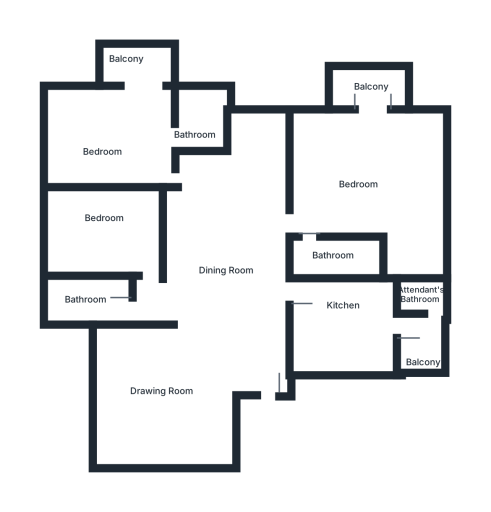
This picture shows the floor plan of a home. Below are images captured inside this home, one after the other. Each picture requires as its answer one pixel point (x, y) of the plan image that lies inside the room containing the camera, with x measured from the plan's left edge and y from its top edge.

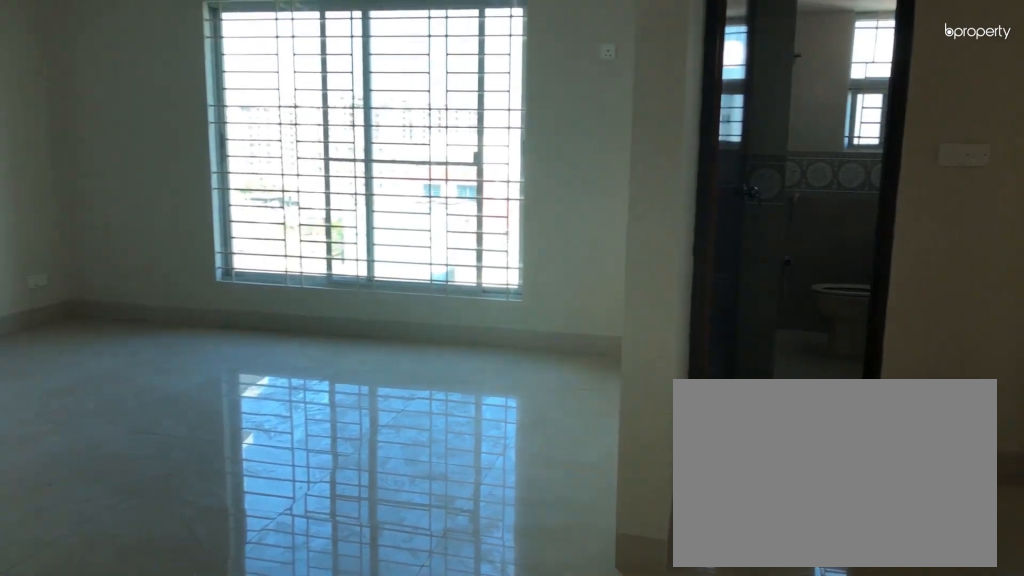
(215, 337)
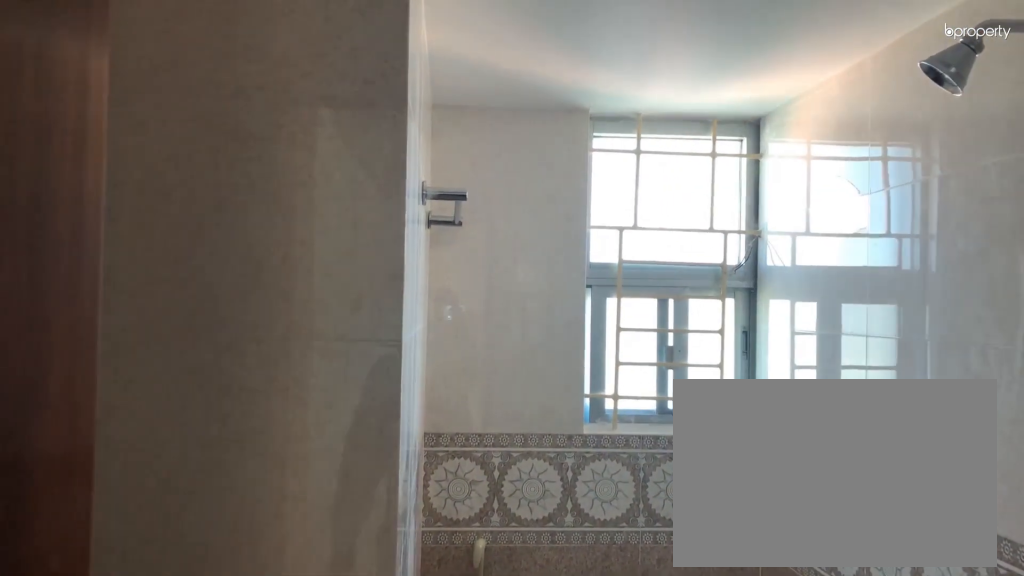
(108, 298)
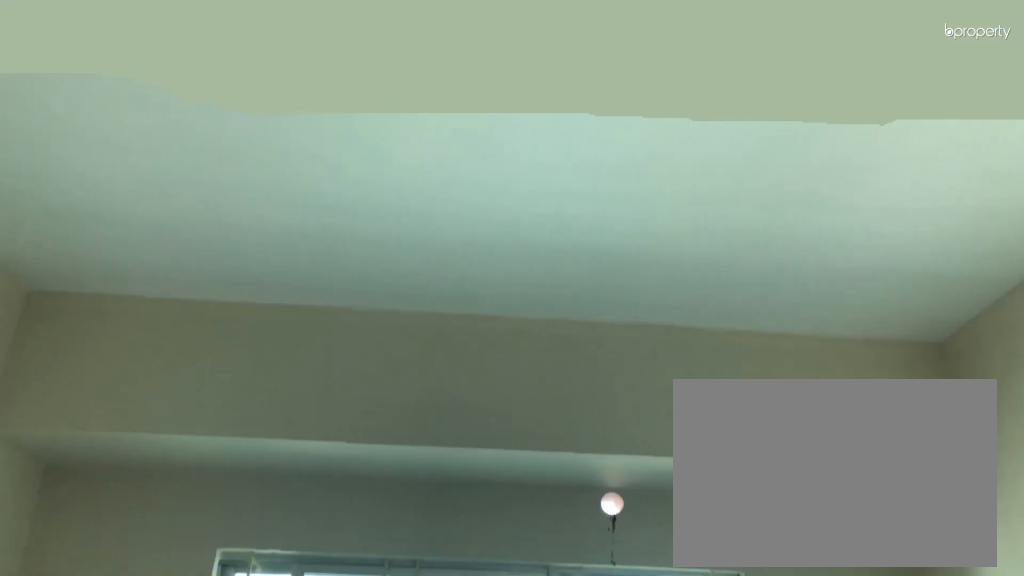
(111, 230)
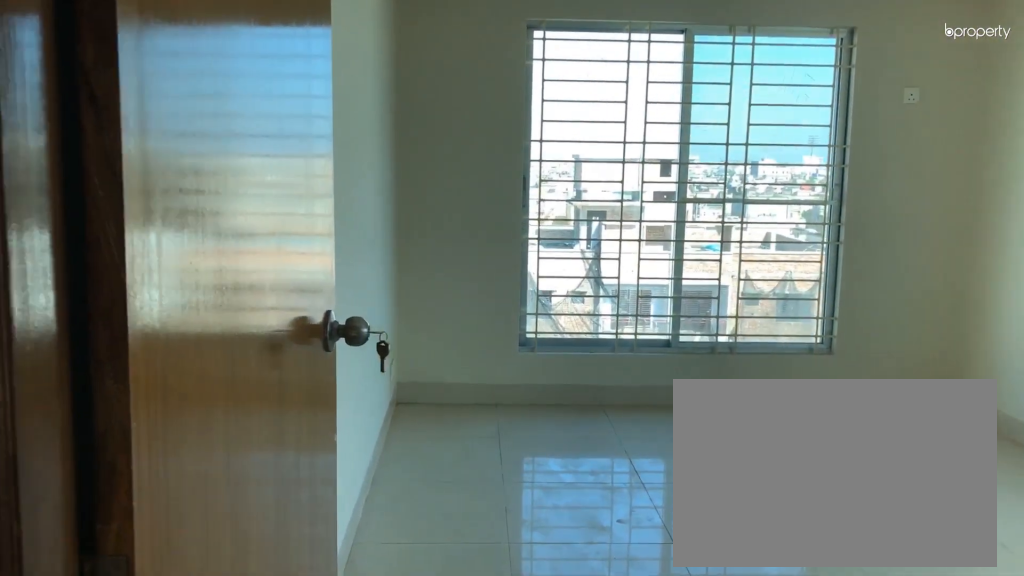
(206, 184)
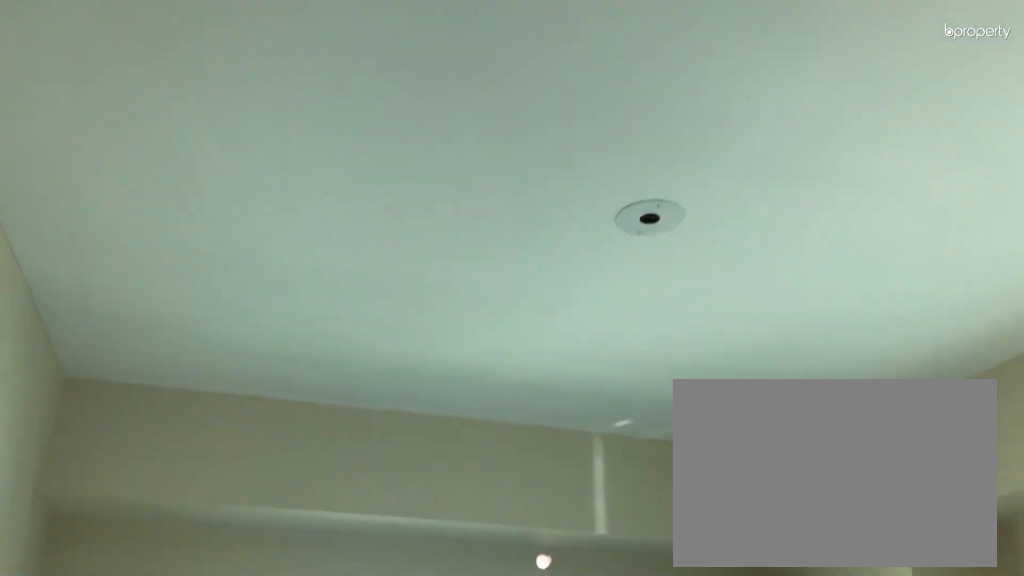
(117, 135)
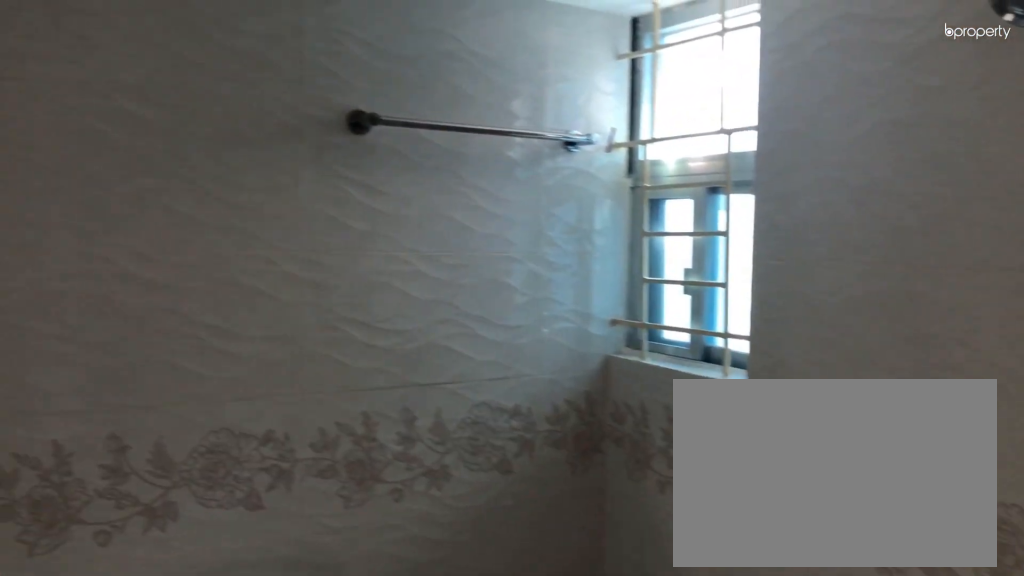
(202, 125)
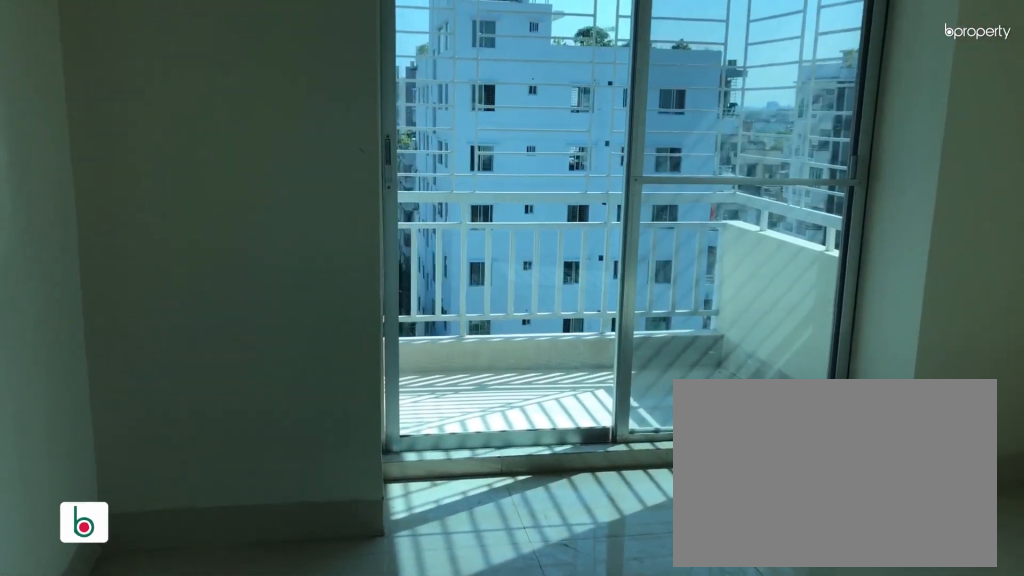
(368, 180)
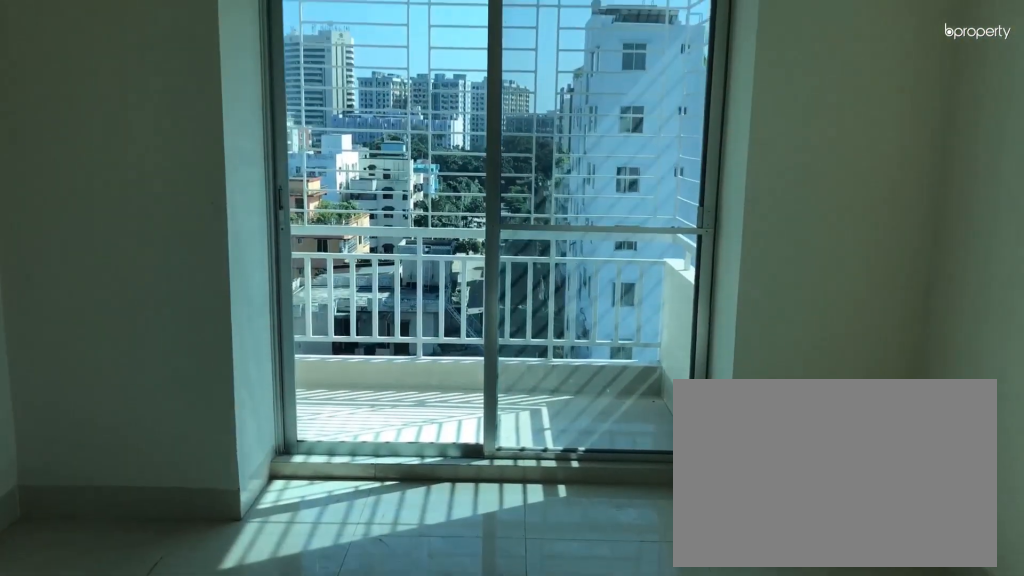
(368, 180)
